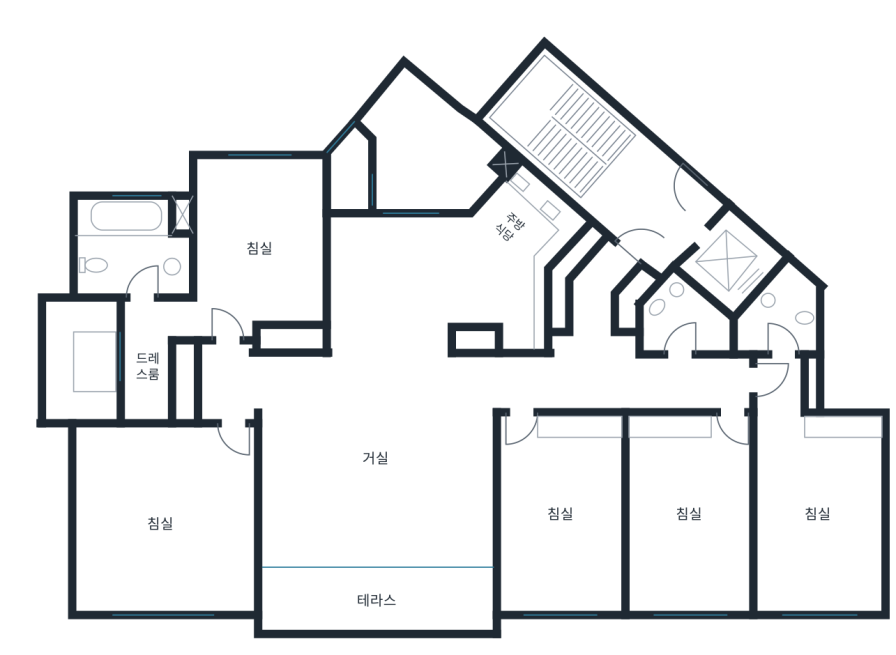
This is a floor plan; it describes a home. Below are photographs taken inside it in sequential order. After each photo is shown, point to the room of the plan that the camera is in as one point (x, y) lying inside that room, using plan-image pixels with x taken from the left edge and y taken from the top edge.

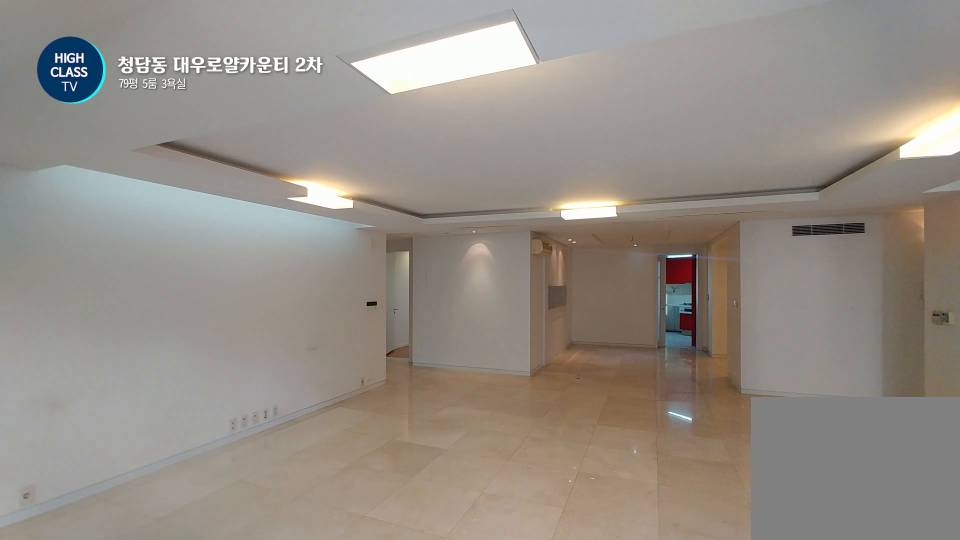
(376, 470)
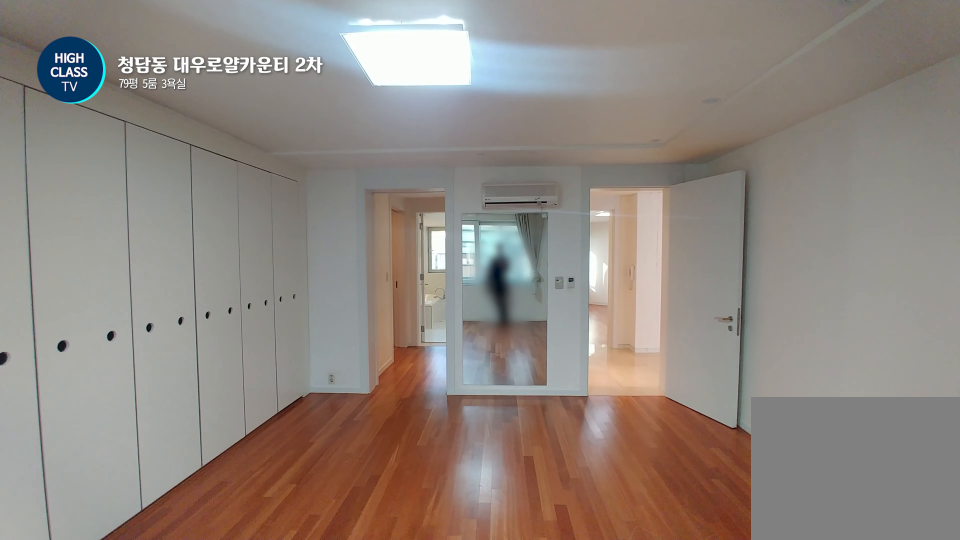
(165, 522)
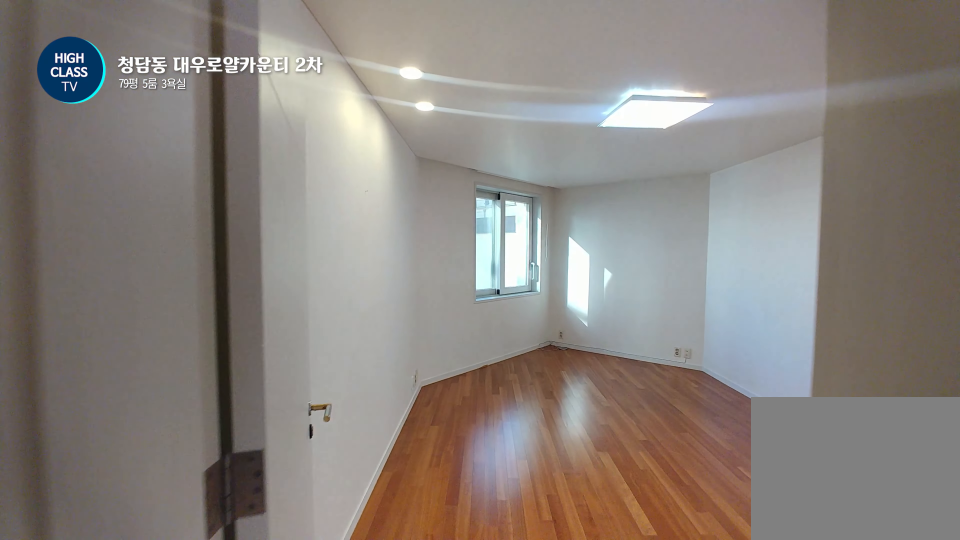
(259, 253)
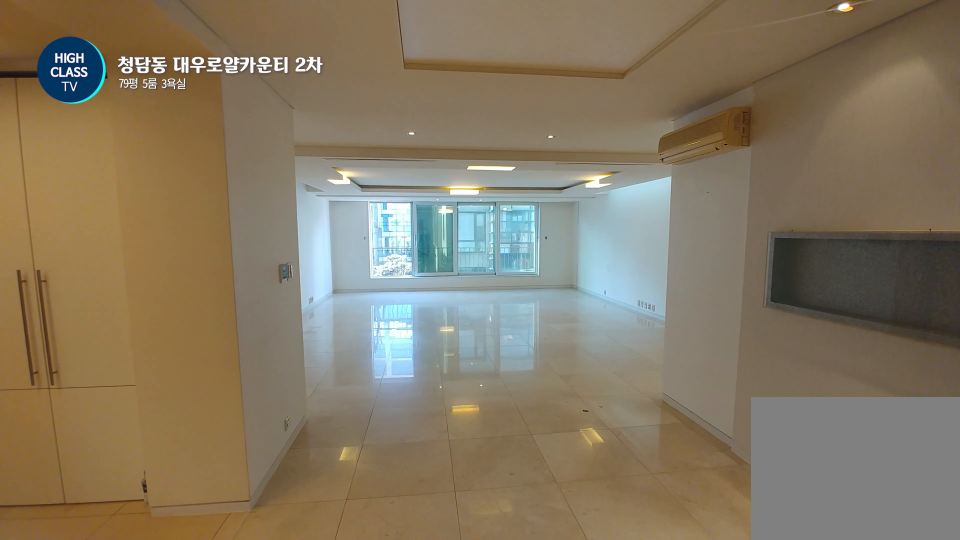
(436, 368)
